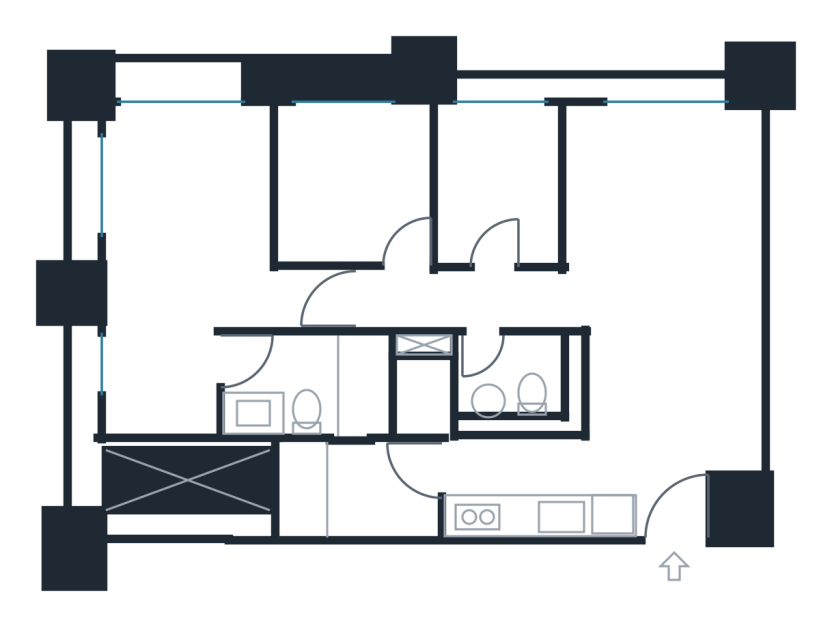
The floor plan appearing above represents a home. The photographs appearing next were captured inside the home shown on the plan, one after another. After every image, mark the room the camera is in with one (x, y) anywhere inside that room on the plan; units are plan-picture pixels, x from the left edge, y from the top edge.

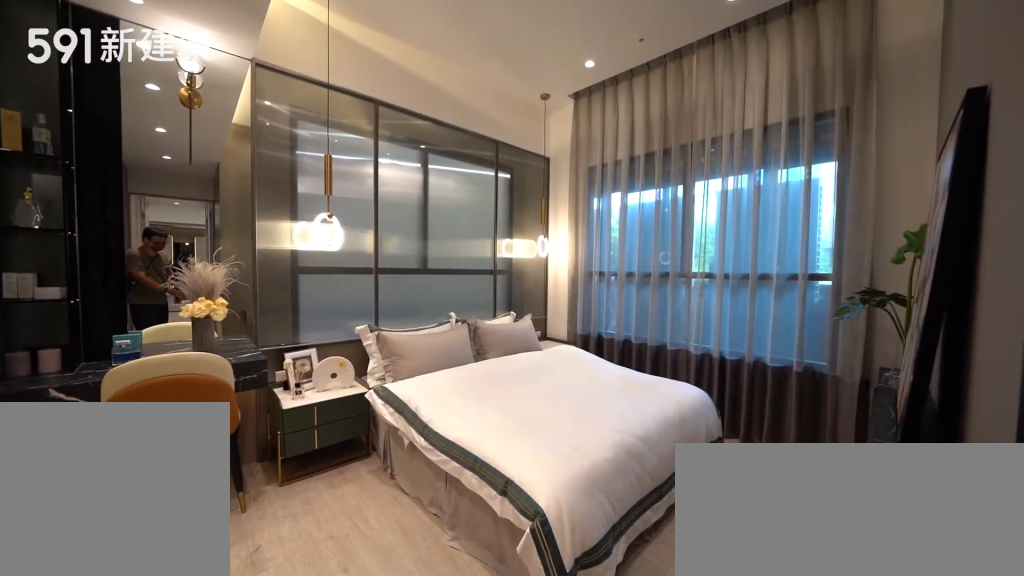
(180, 252)
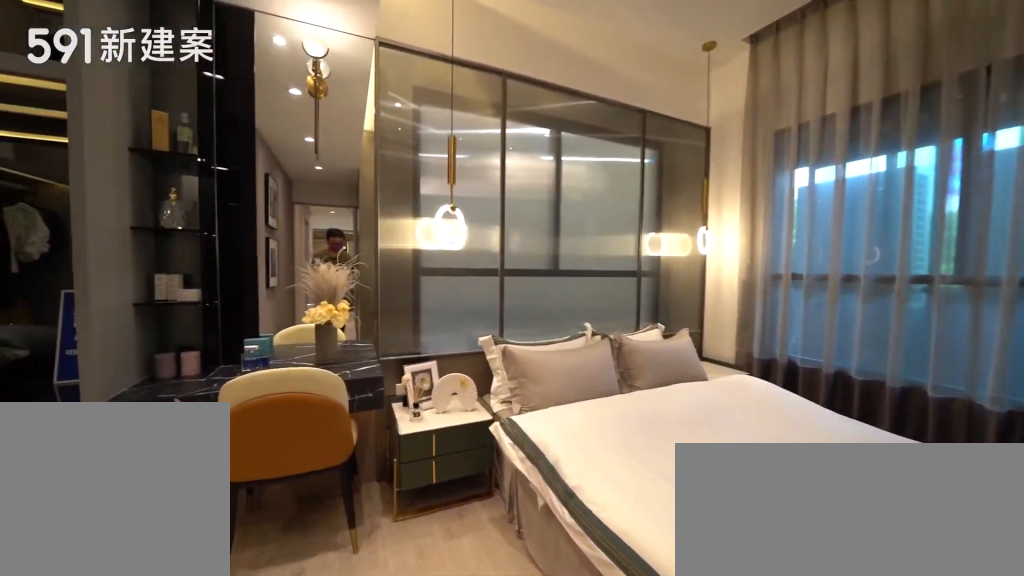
(180, 252)
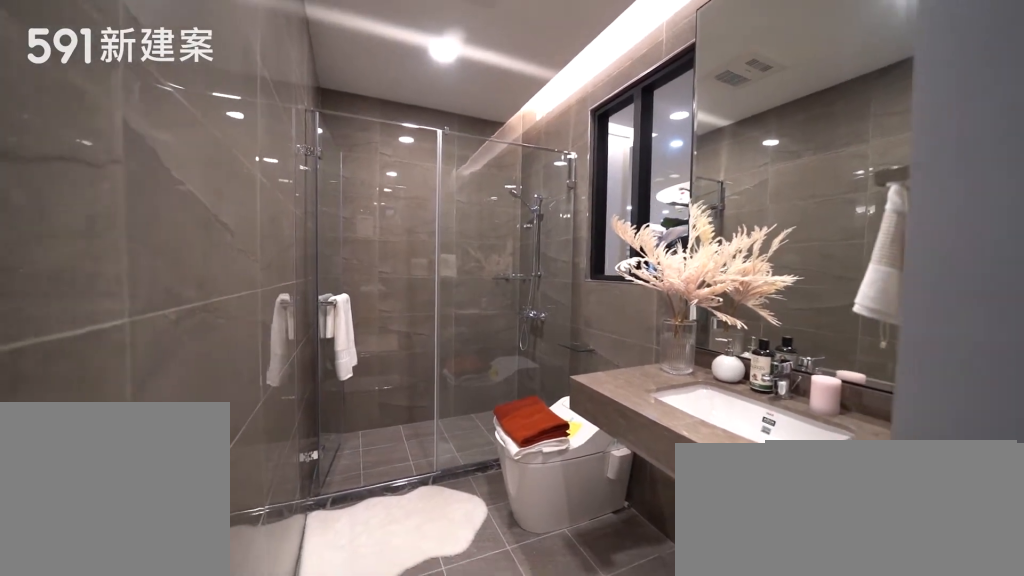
(316, 387)
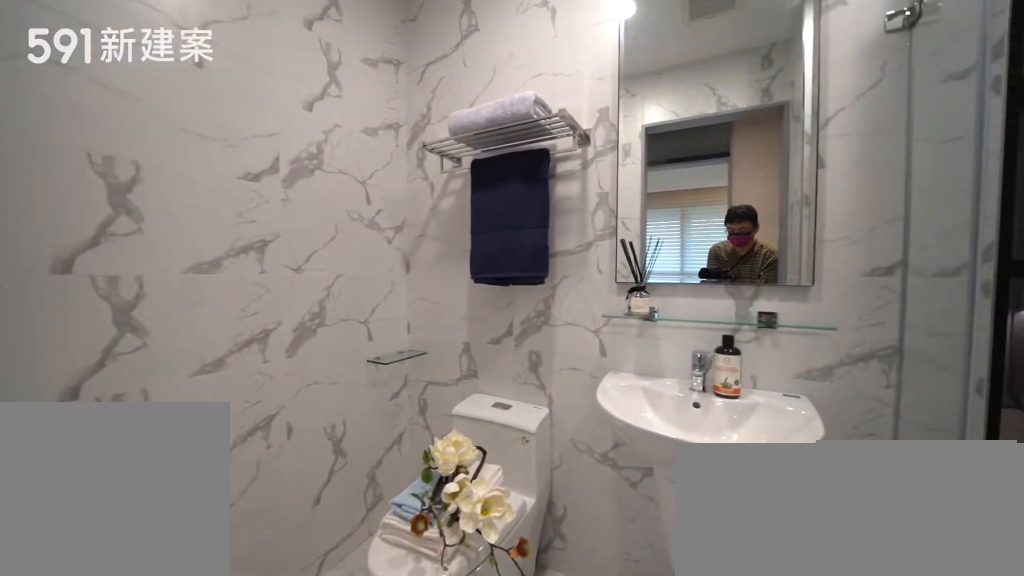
(469, 379)
